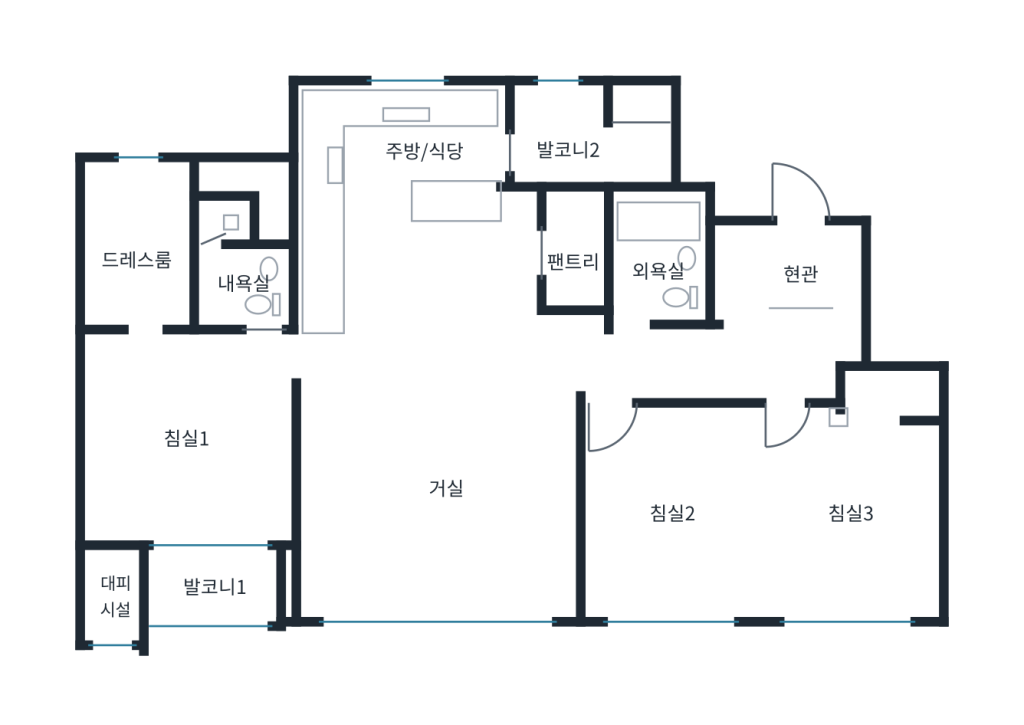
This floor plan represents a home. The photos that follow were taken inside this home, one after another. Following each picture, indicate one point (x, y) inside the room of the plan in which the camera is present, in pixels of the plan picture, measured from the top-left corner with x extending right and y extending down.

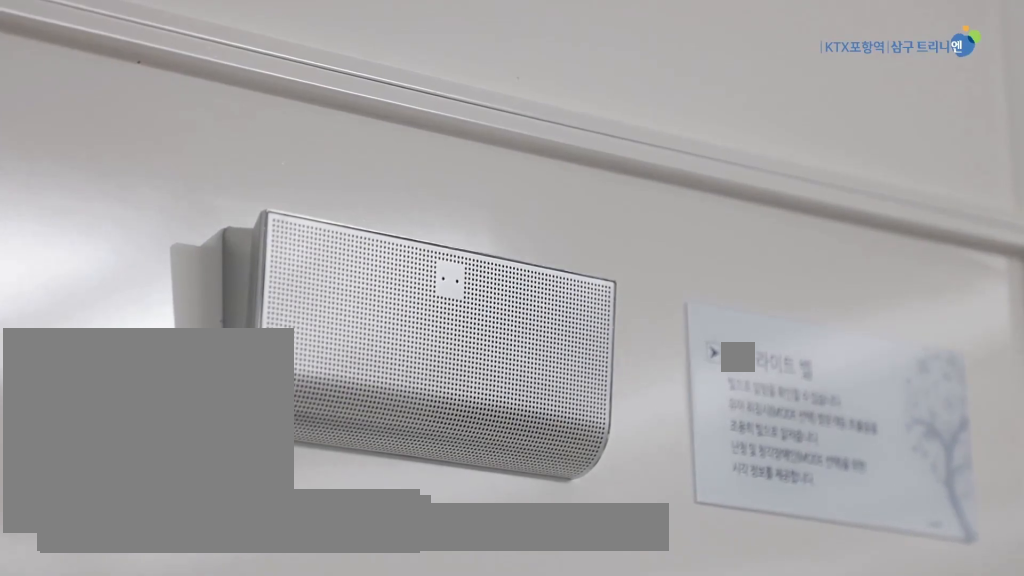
(439, 505)
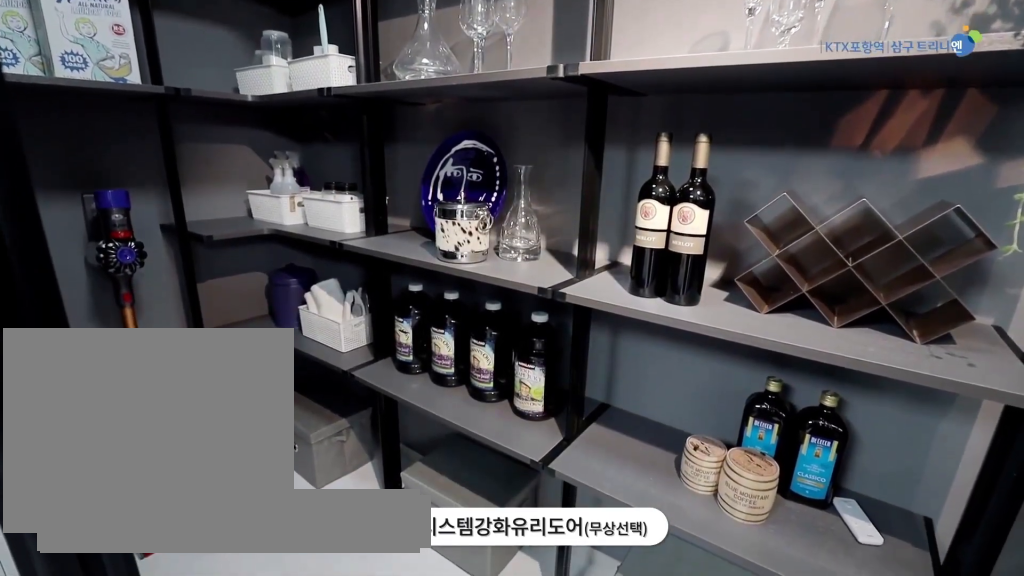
(574, 258)
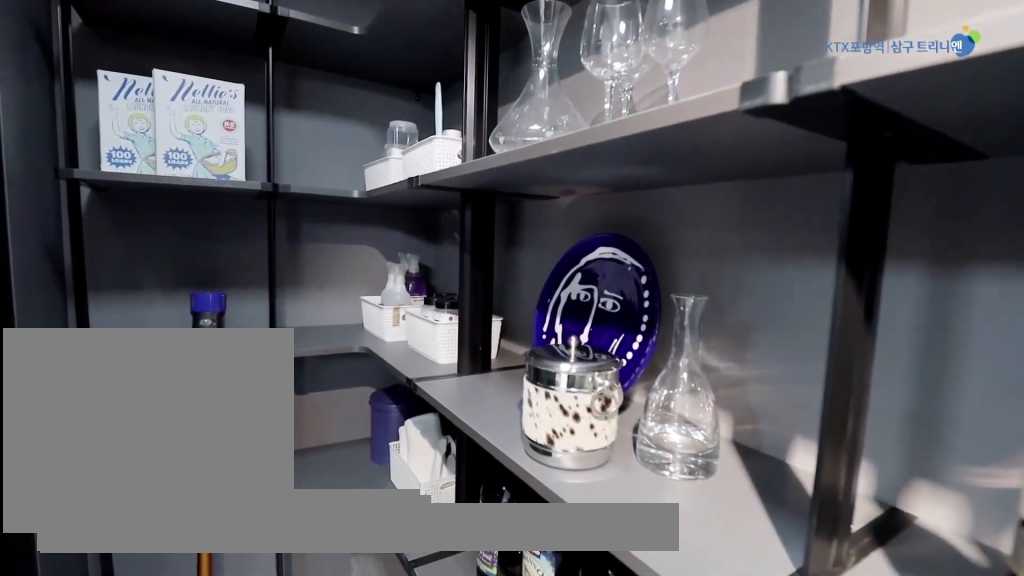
(574, 258)
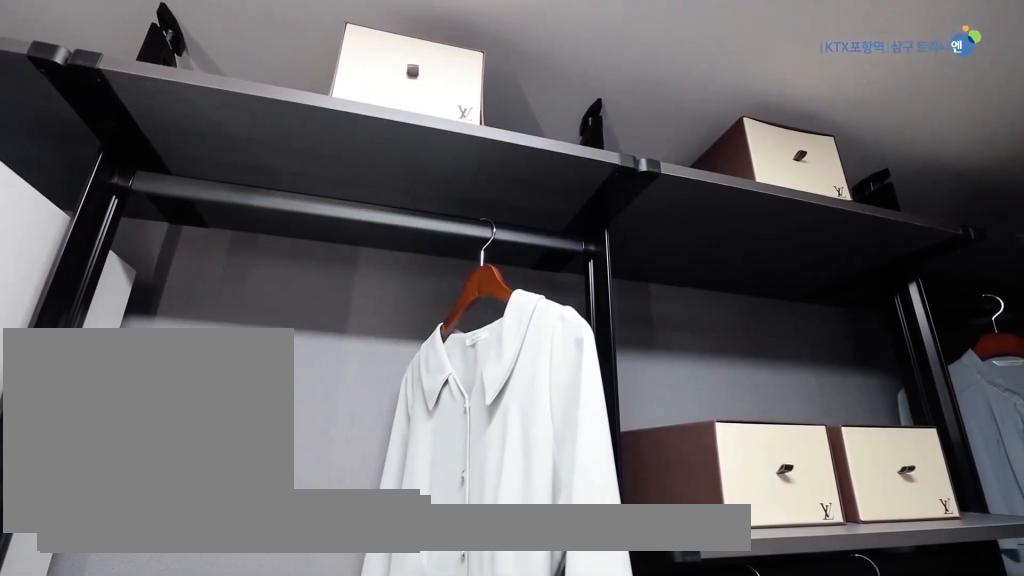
(134, 247)
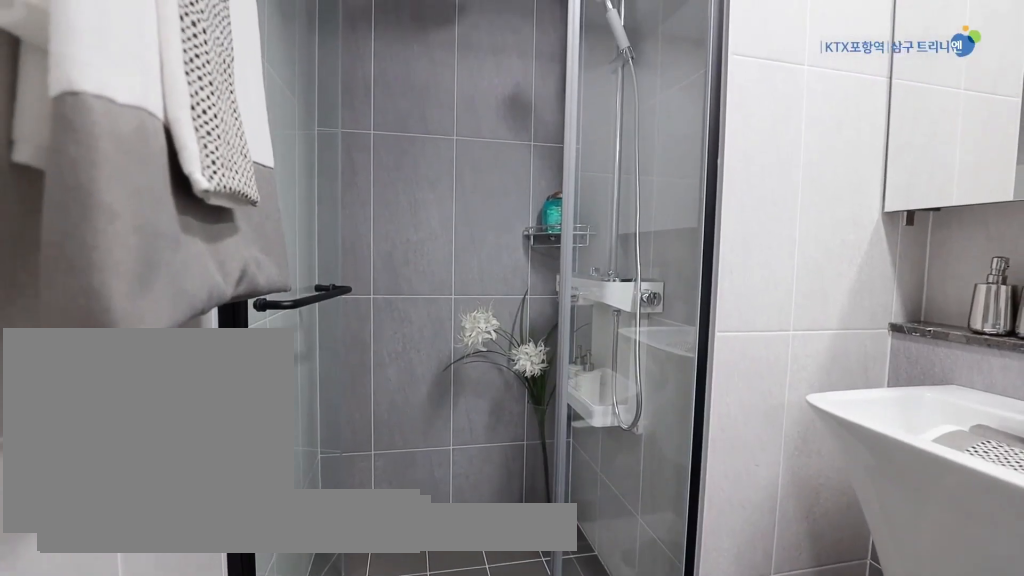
(235, 264)
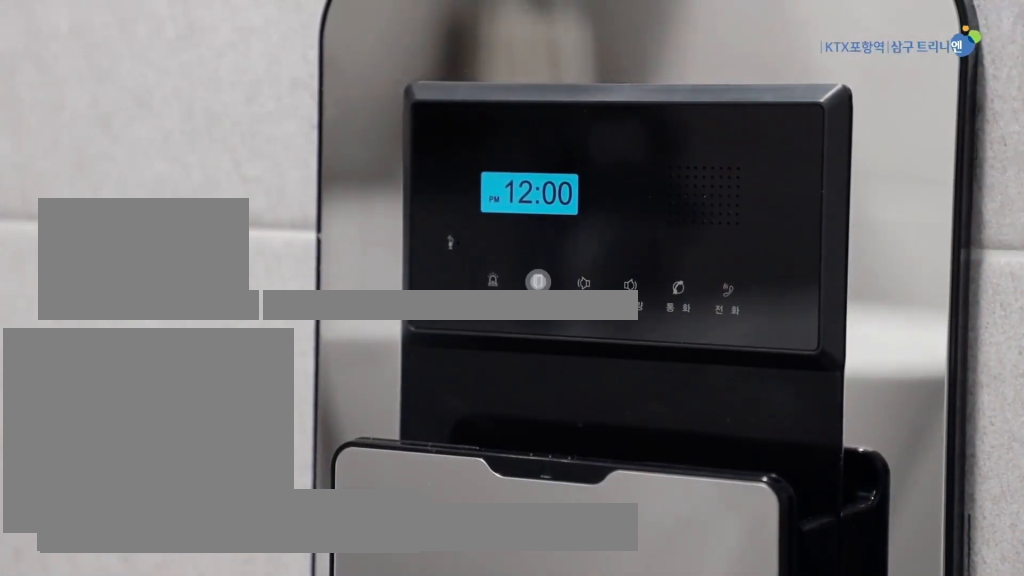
(235, 264)
